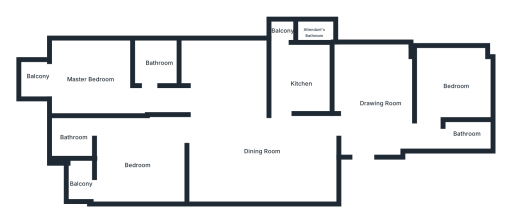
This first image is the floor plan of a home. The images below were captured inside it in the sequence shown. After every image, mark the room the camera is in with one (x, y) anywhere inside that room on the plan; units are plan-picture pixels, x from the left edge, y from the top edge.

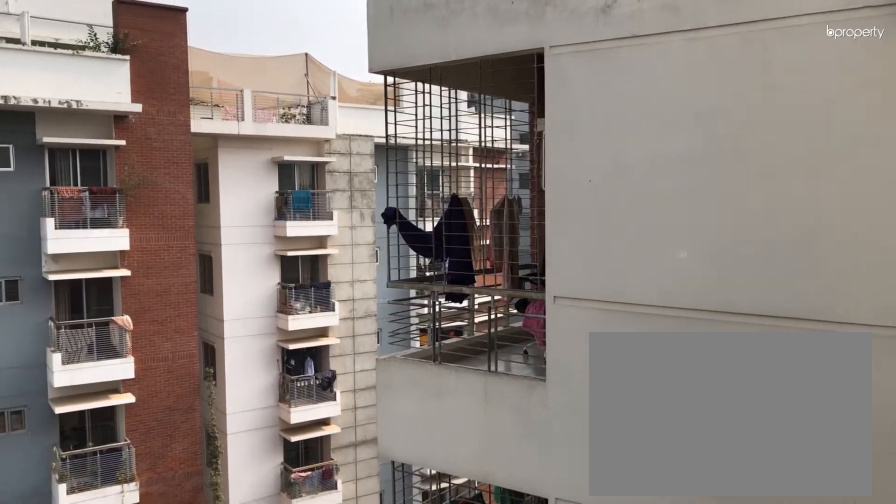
(39, 77)
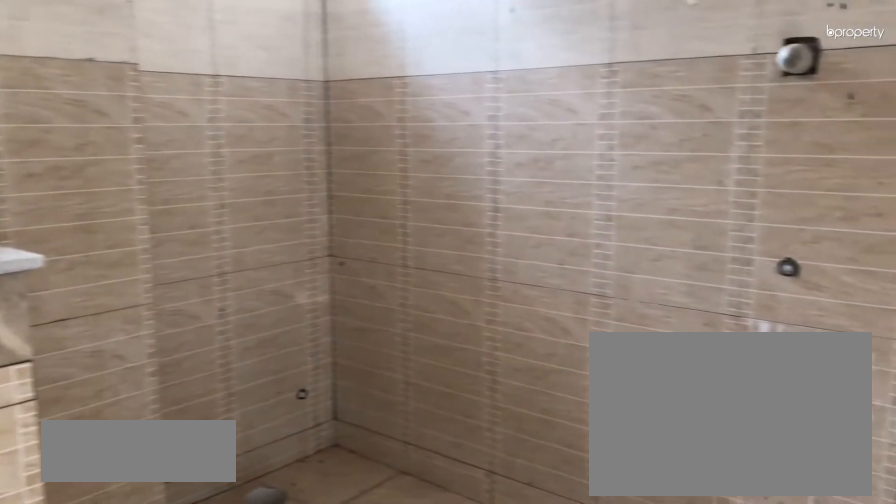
(158, 62)
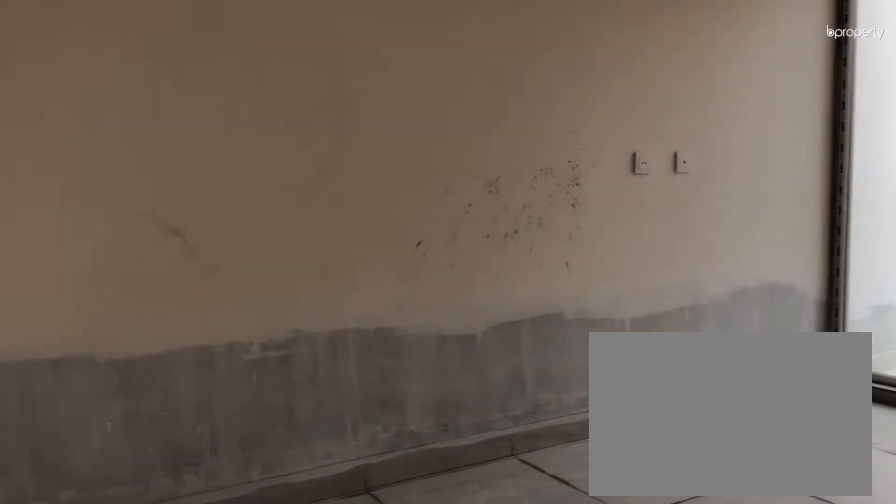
(139, 162)
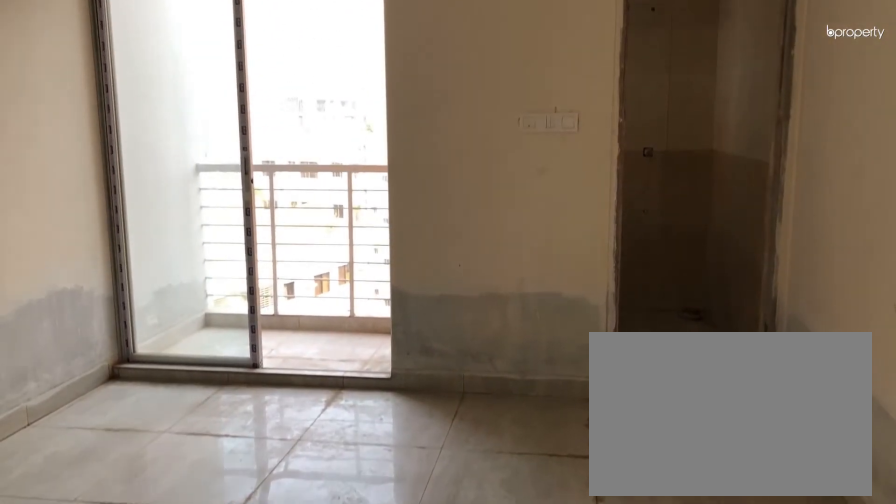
(139, 162)
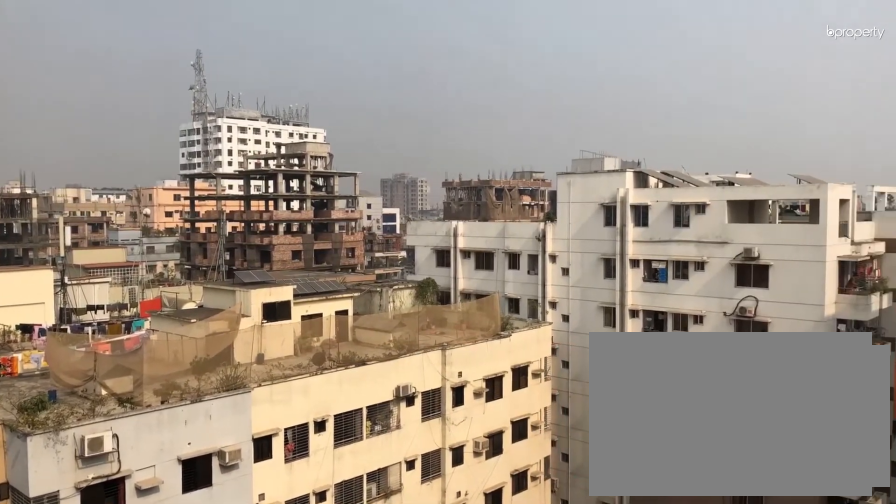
(80, 184)
